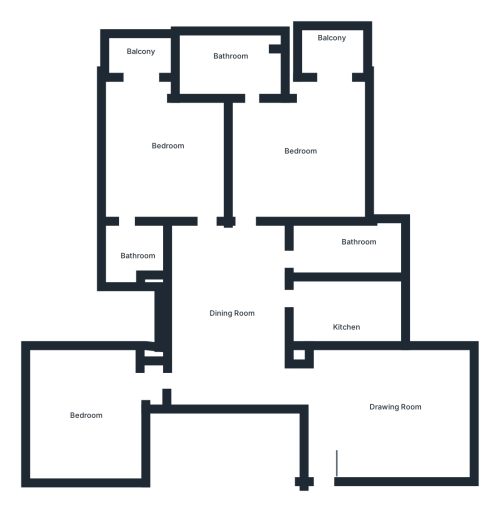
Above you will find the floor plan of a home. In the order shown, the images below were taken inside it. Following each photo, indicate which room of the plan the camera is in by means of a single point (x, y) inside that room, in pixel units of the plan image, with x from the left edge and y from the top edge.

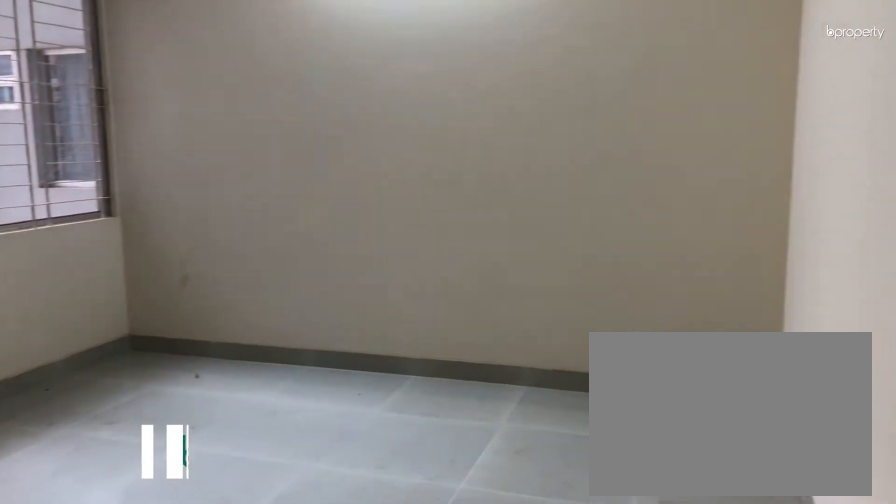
(393, 407)
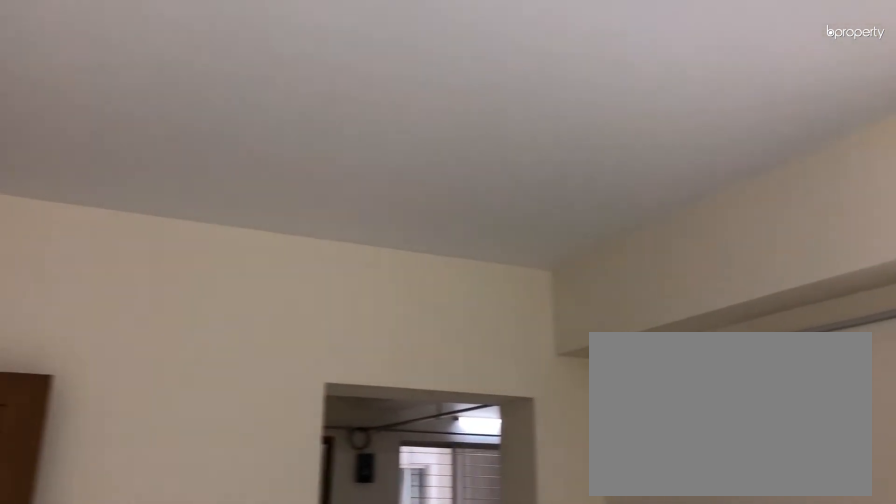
(393, 407)
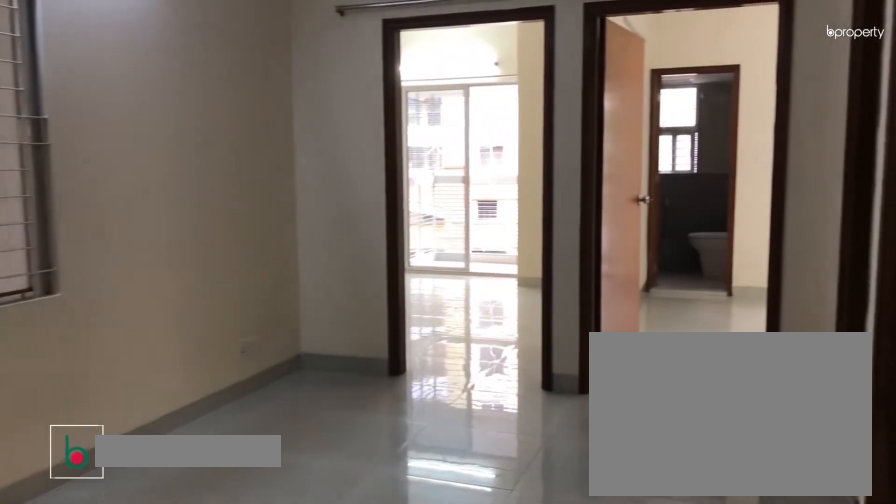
(229, 295)
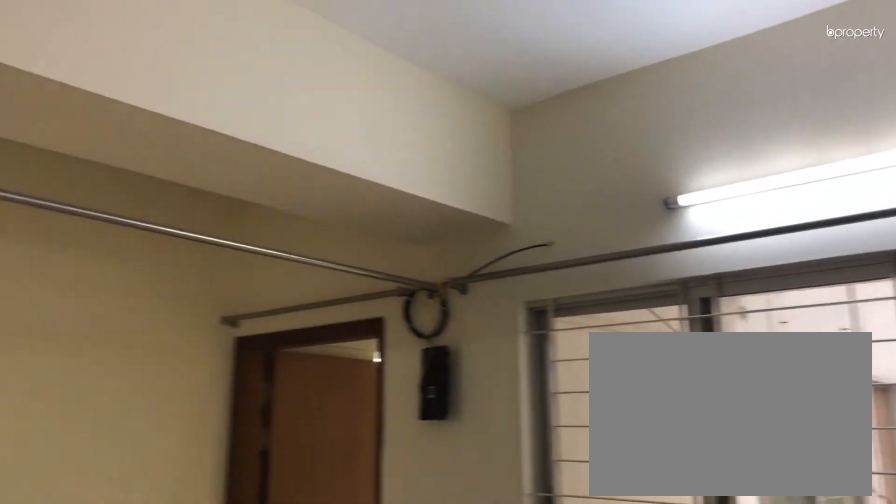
(229, 295)
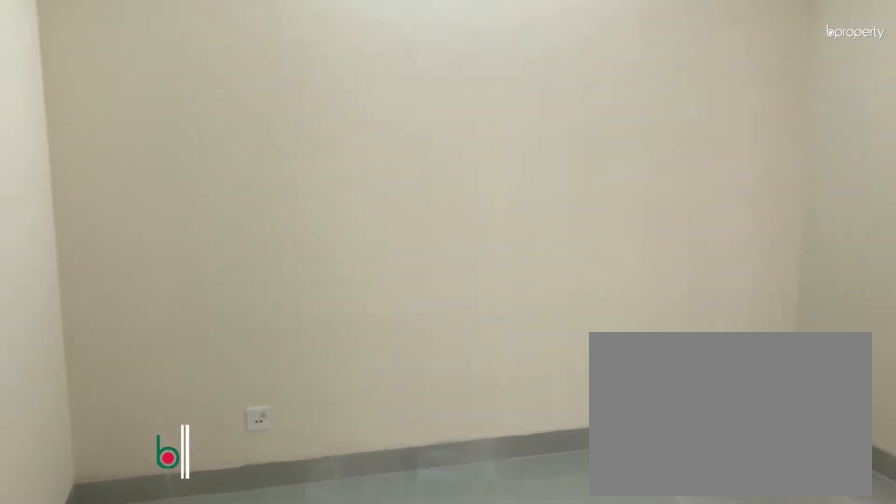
(85, 417)
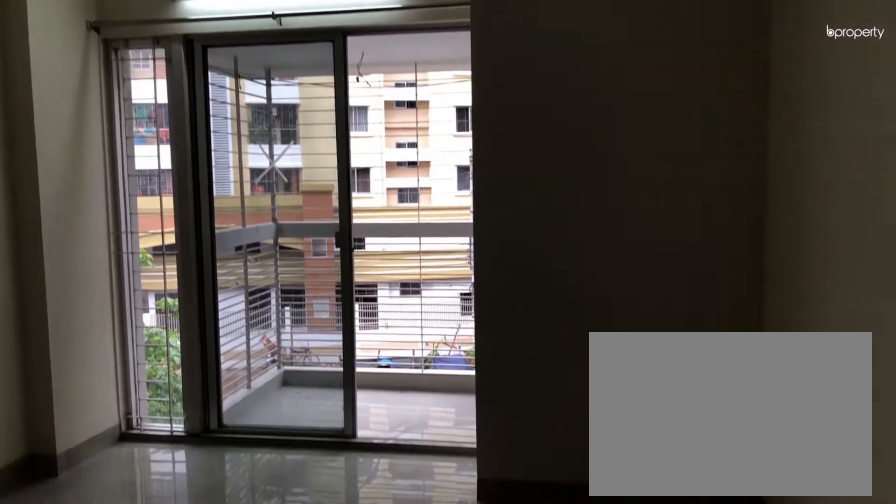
(167, 151)
